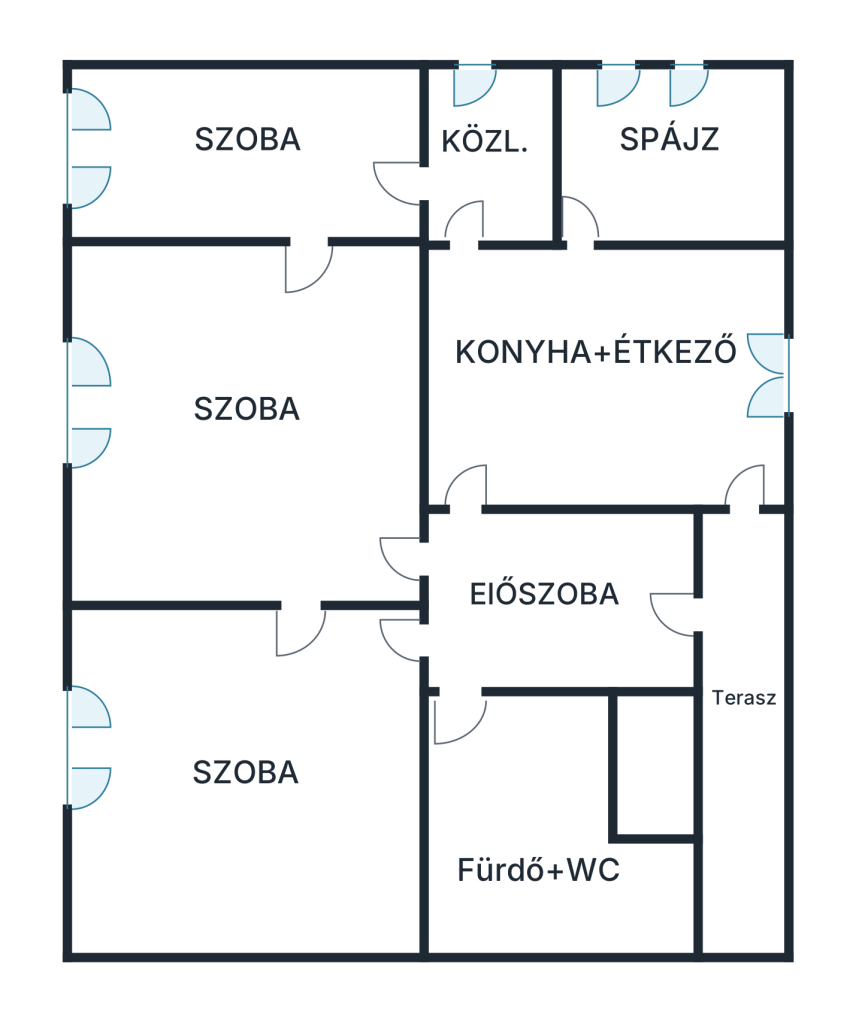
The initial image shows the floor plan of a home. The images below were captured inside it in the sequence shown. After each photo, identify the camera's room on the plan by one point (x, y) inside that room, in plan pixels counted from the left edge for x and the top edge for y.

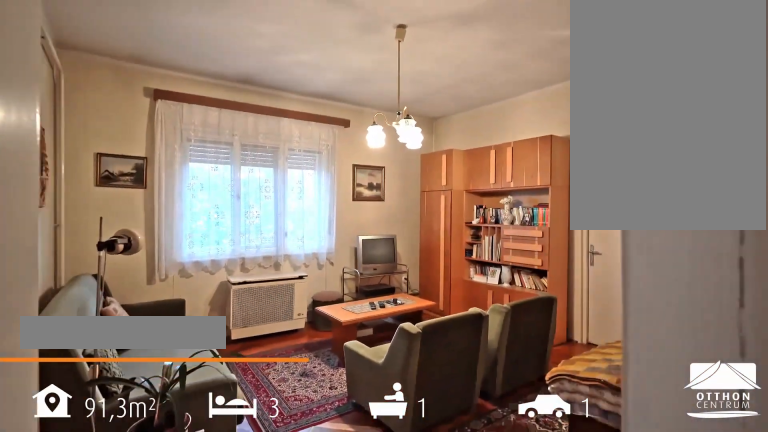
(254, 429)
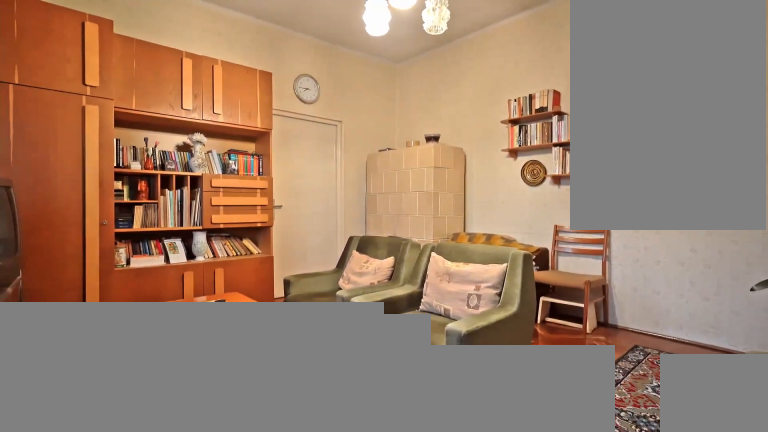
(253, 429)
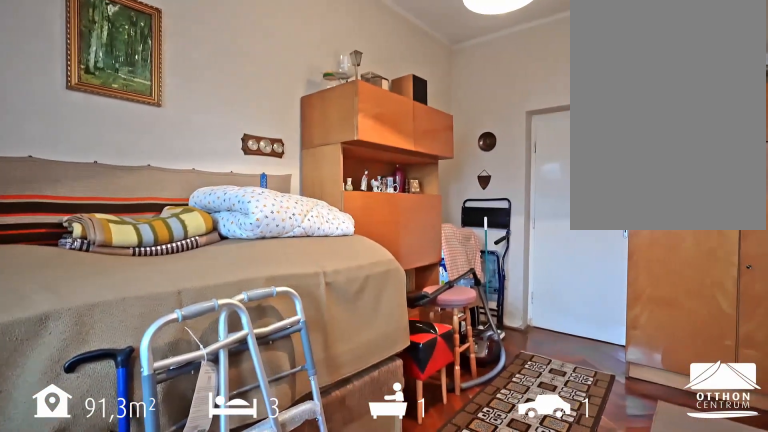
(247, 156)
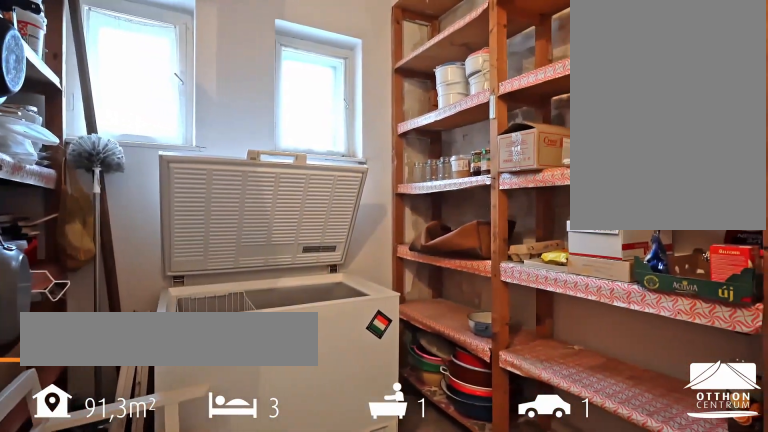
(665, 149)
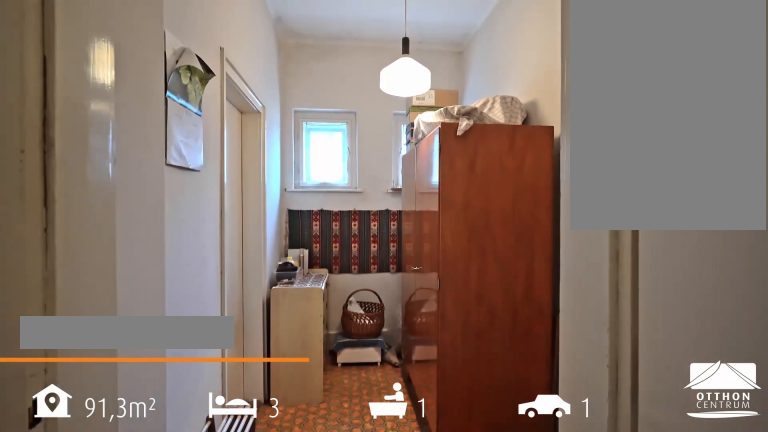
(496, 155)
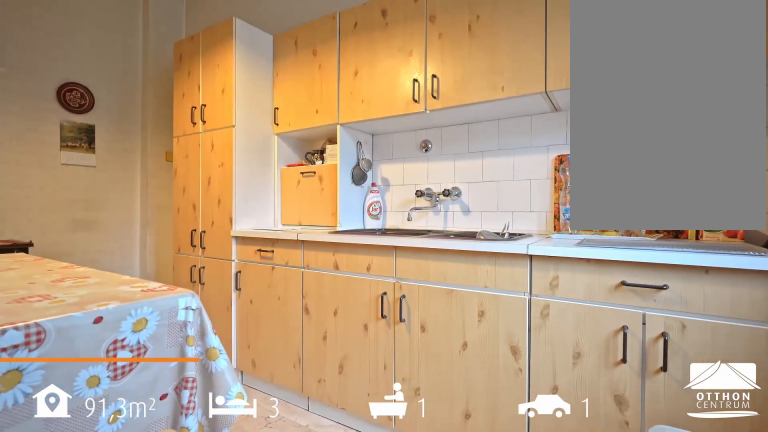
(610, 386)
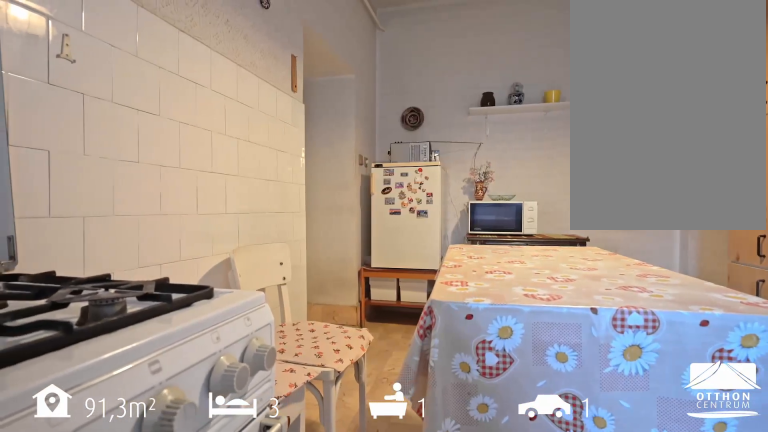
(610, 386)
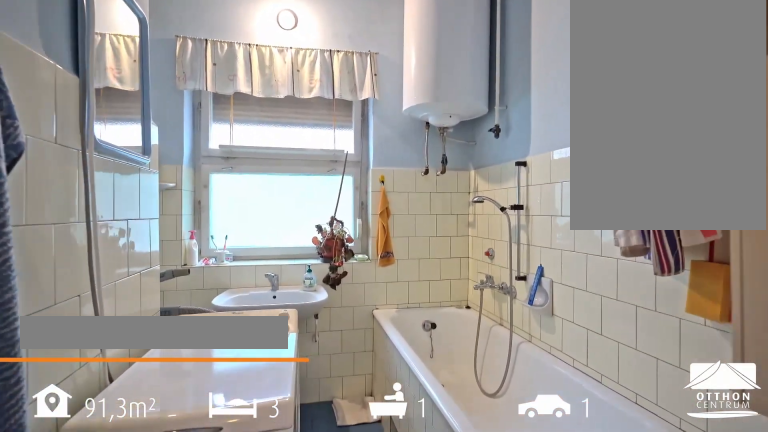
(521, 831)
